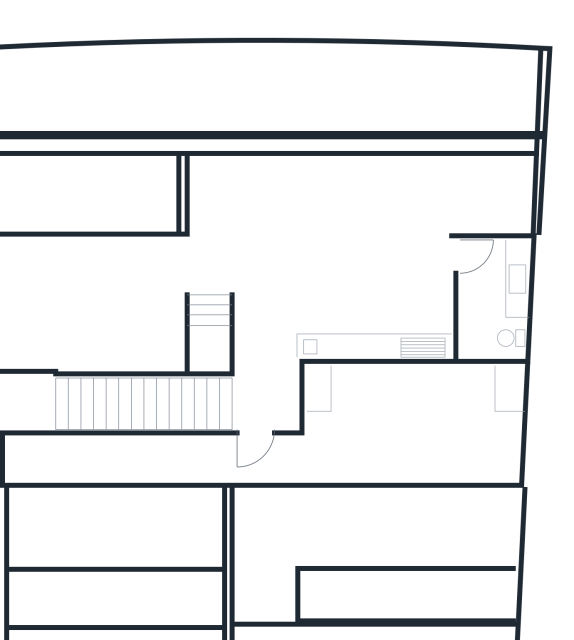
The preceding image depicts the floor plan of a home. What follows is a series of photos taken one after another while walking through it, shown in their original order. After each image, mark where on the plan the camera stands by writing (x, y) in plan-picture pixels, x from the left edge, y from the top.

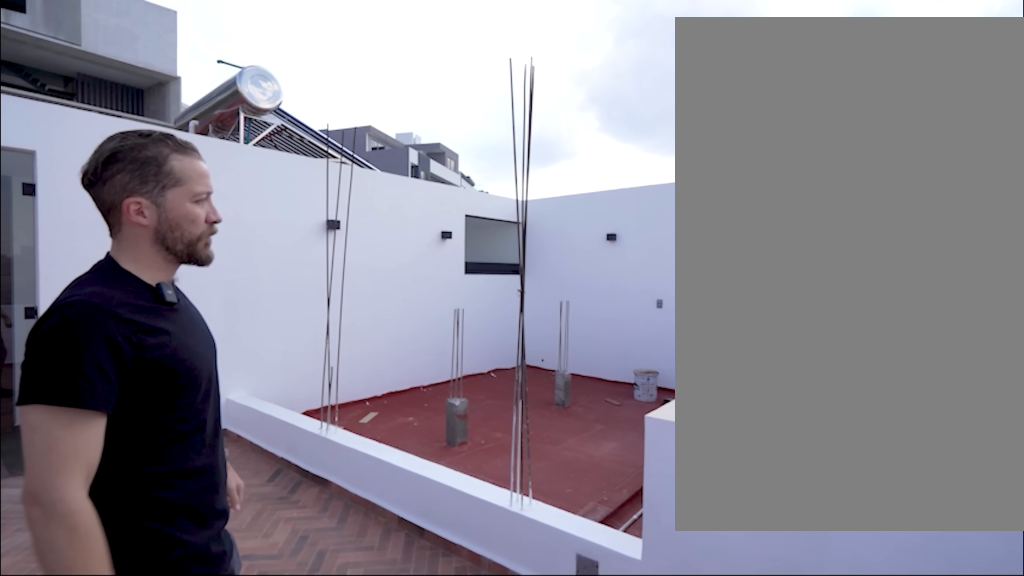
(234, 201)
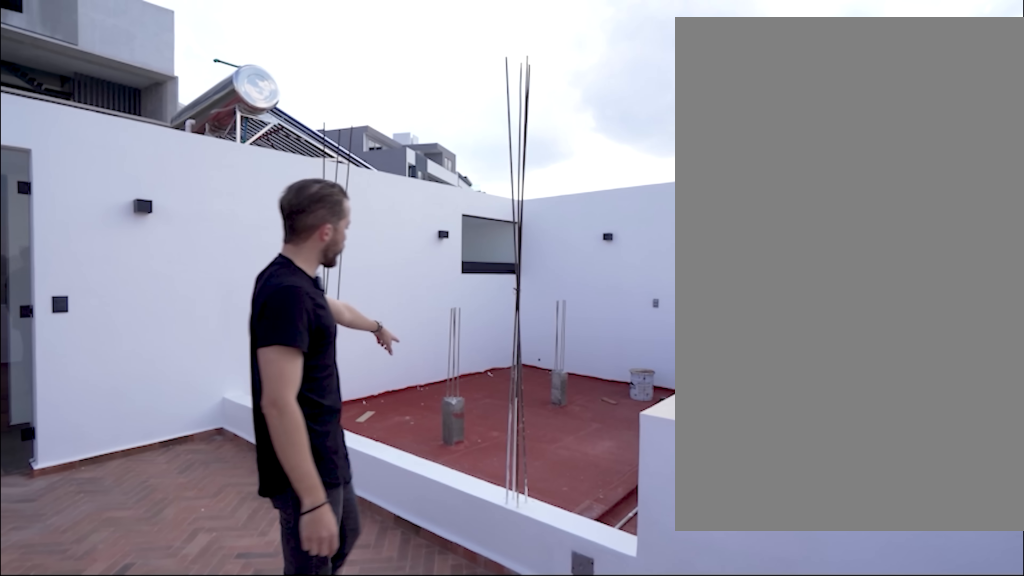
(234, 202)
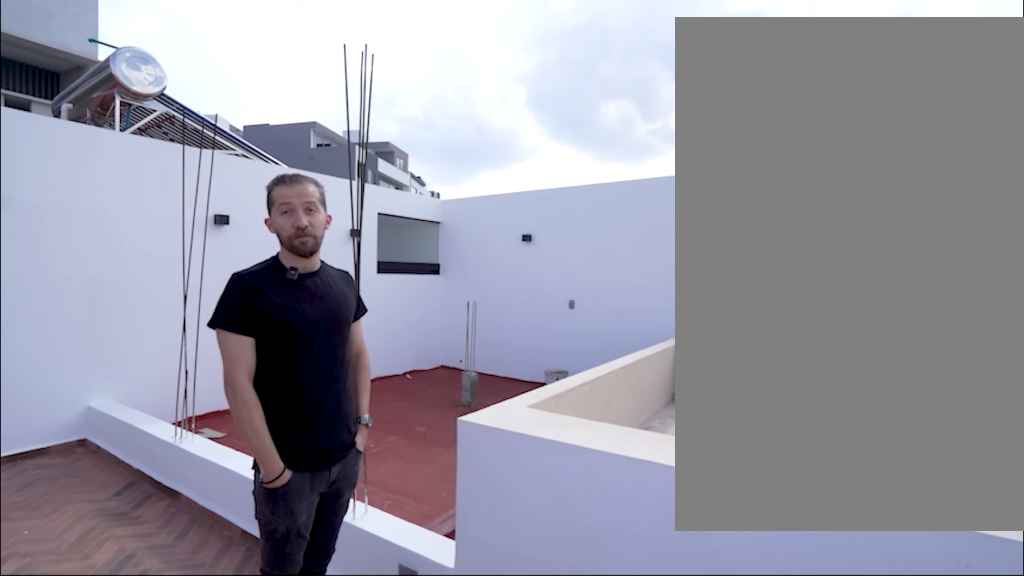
(209, 193)
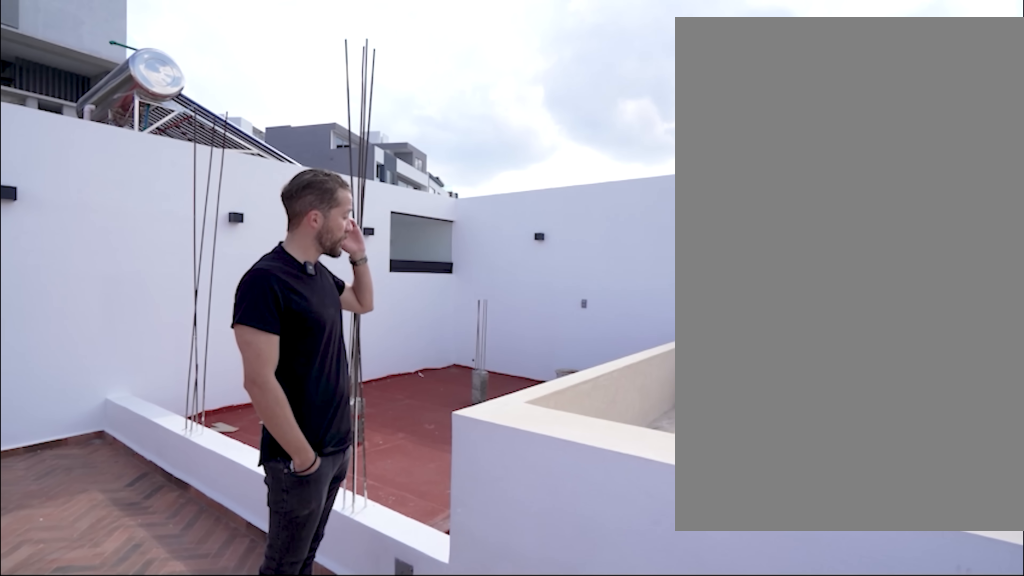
(209, 193)
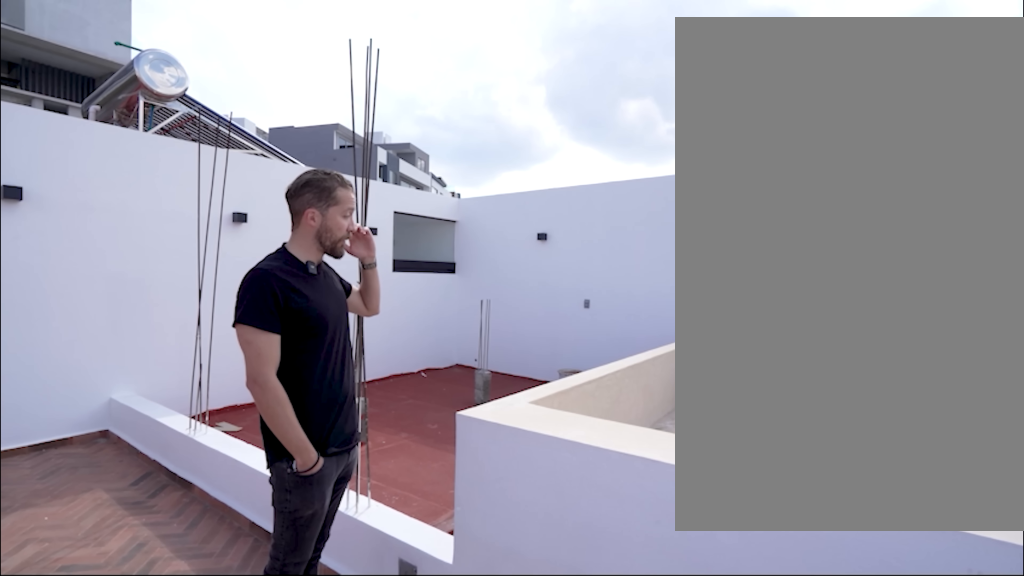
(209, 193)
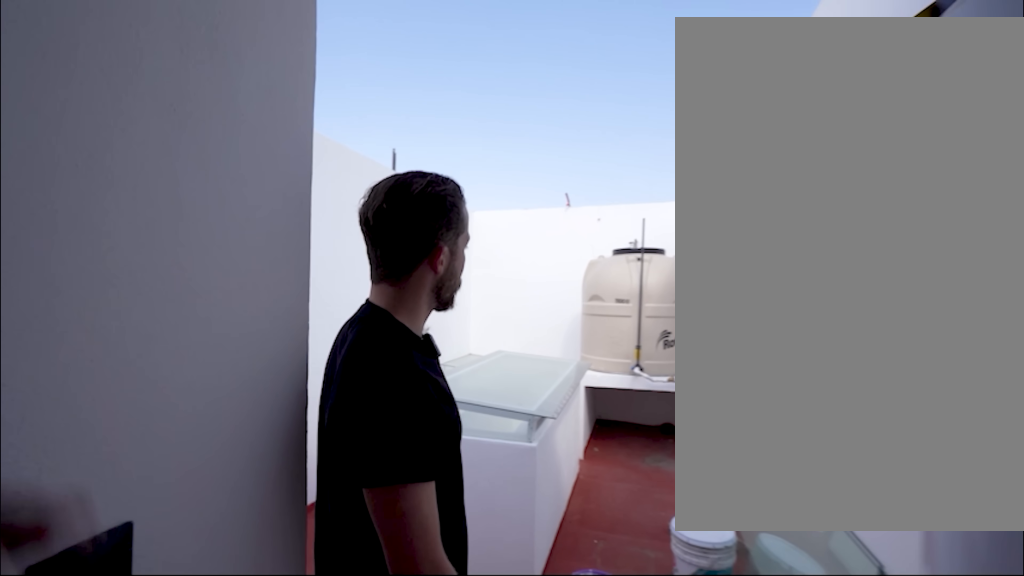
(299, 460)
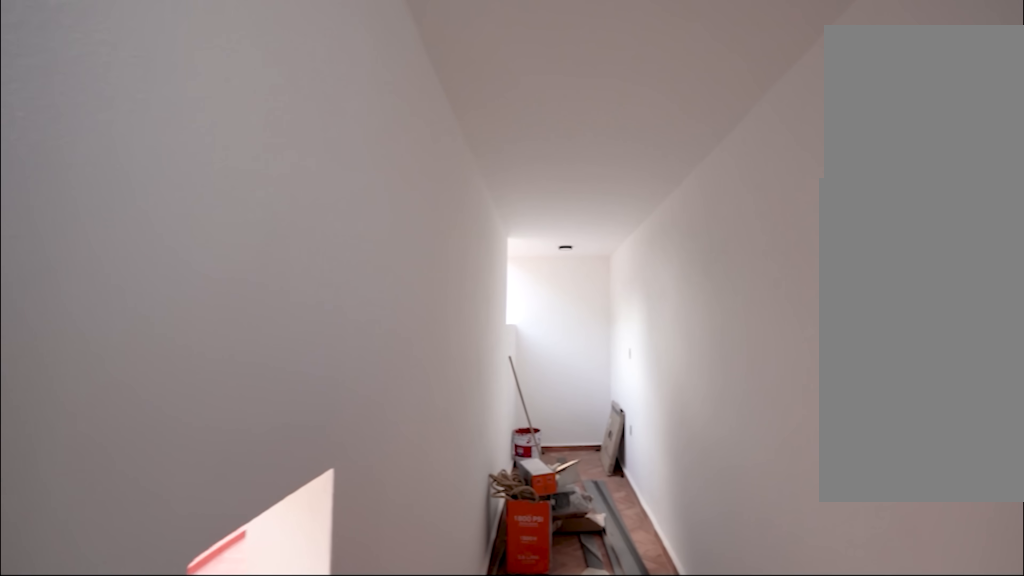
(242, 450)
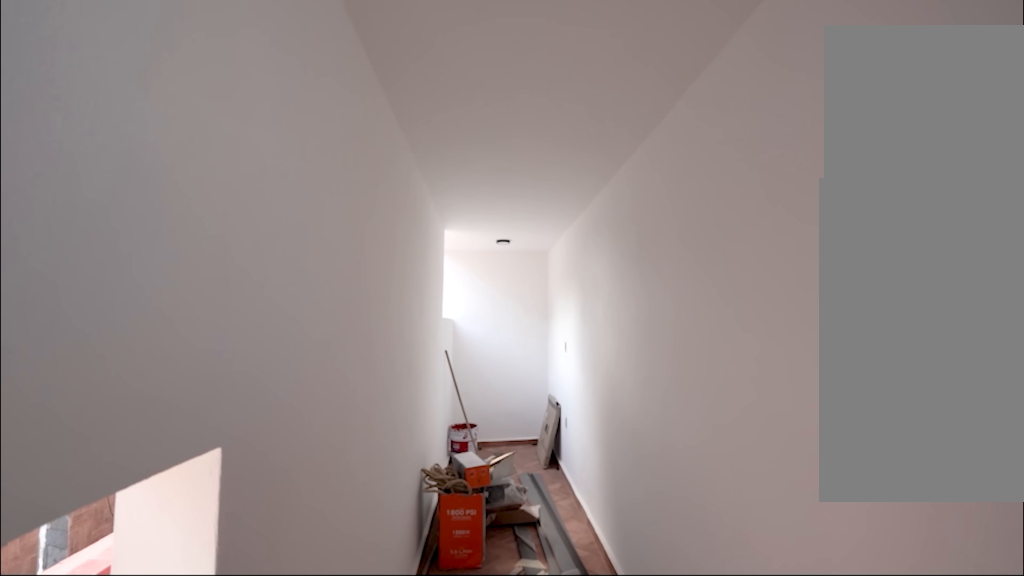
(242, 451)
